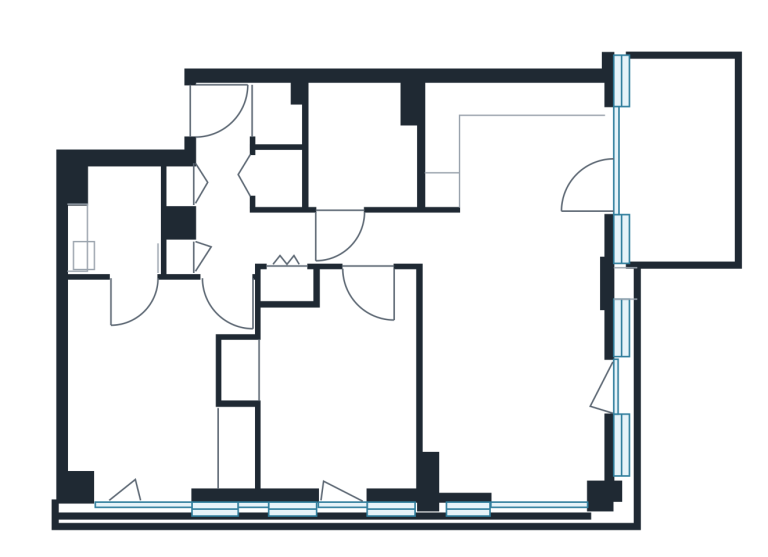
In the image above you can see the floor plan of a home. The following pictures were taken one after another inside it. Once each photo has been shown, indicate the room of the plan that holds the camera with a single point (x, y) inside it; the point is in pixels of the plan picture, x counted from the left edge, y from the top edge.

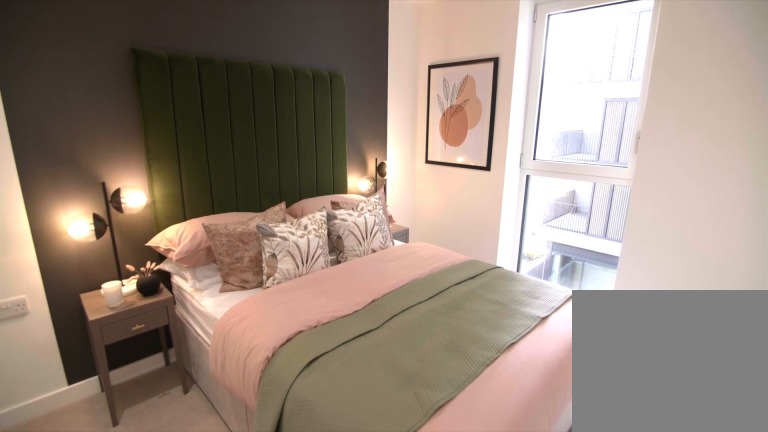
(332, 380)
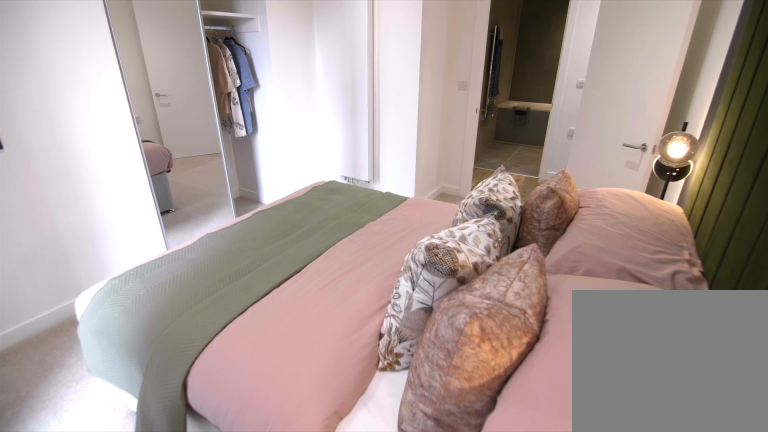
(332, 379)
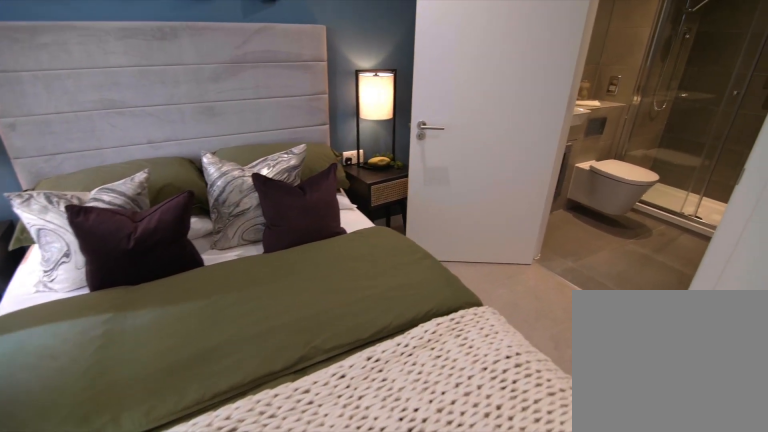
(156, 386)
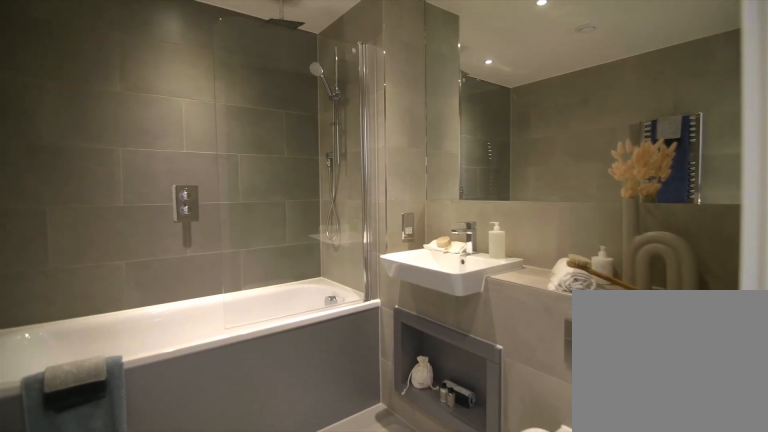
(360, 149)
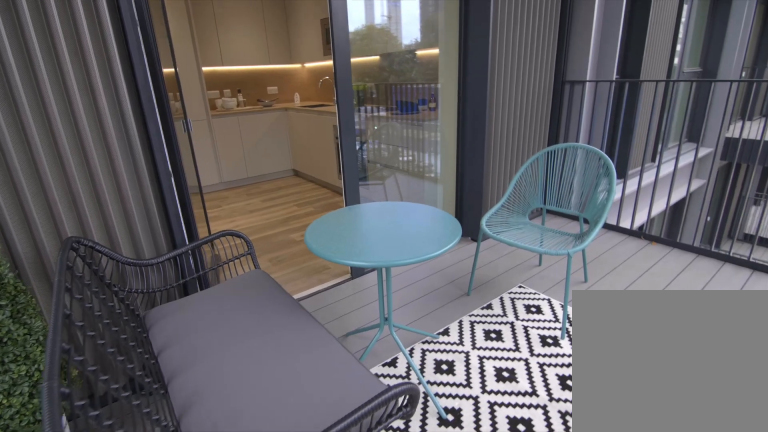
(676, 162)
